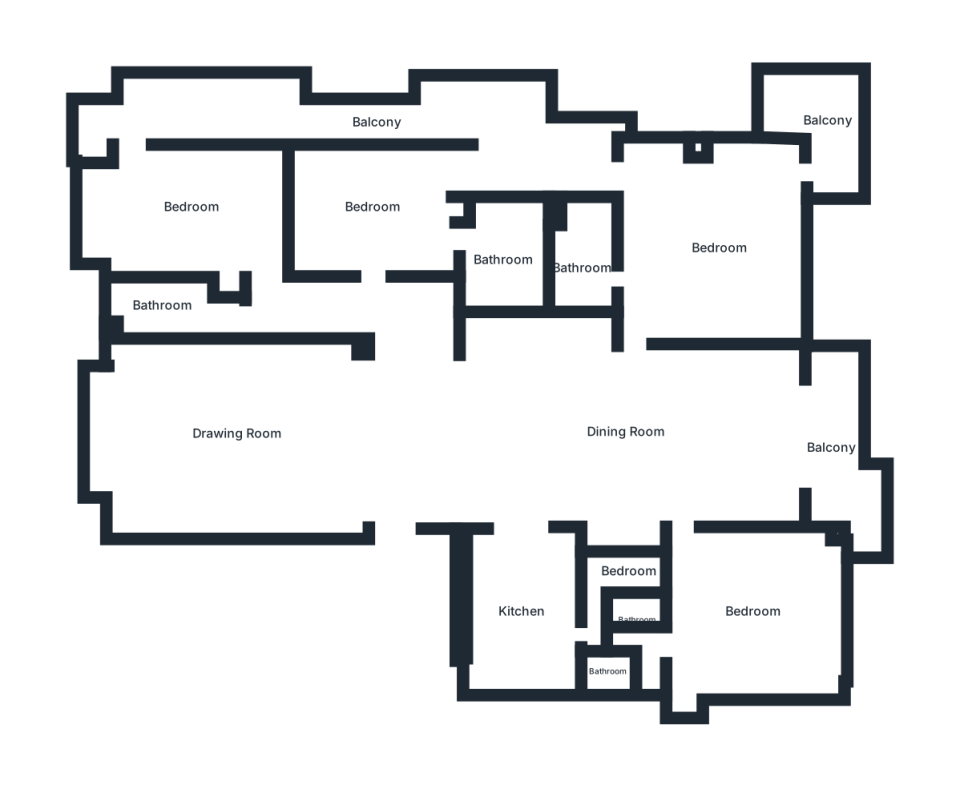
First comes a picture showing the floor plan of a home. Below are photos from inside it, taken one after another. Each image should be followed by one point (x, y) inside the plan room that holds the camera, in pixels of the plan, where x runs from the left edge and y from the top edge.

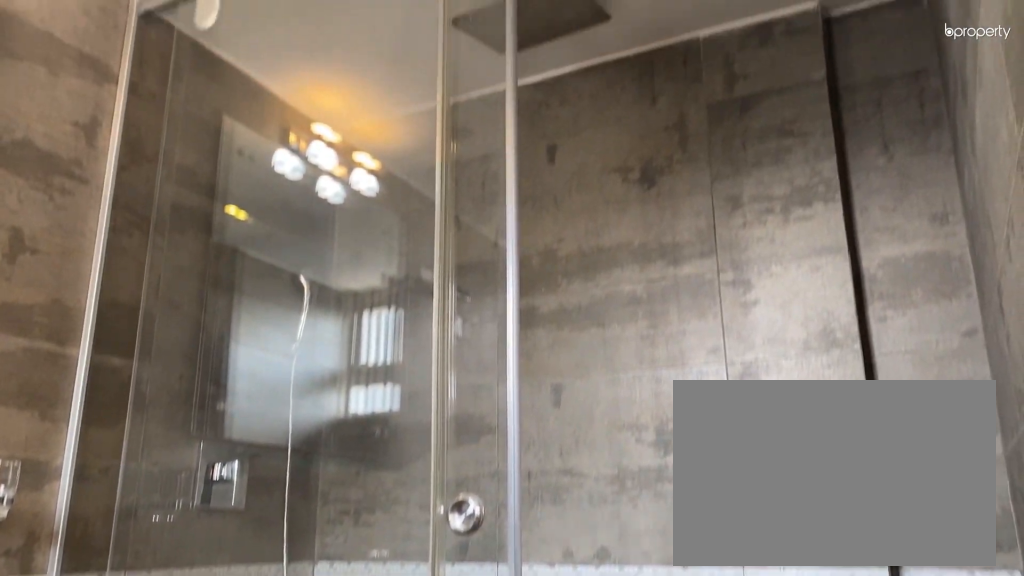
(501, 261)
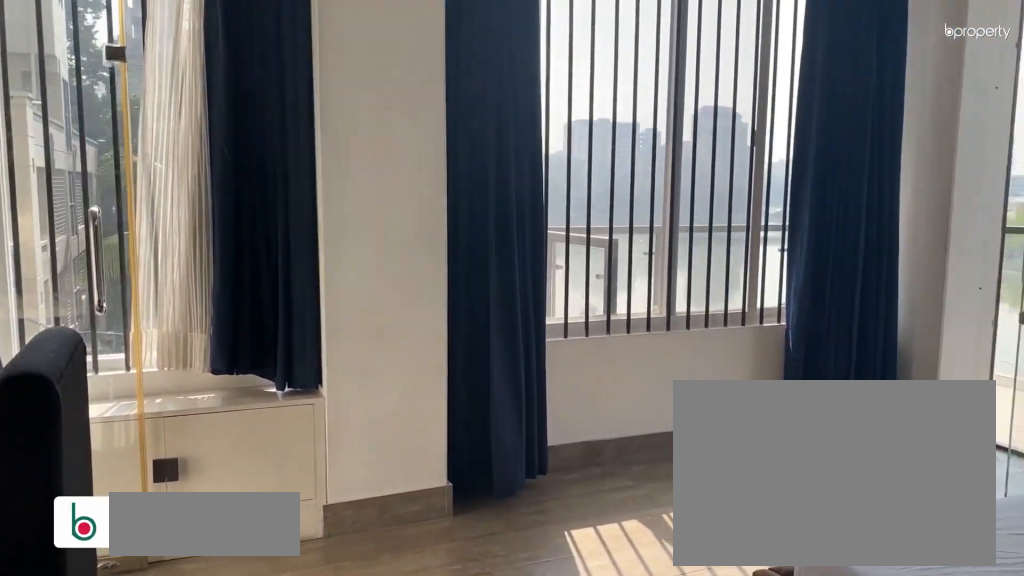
(707, 251)
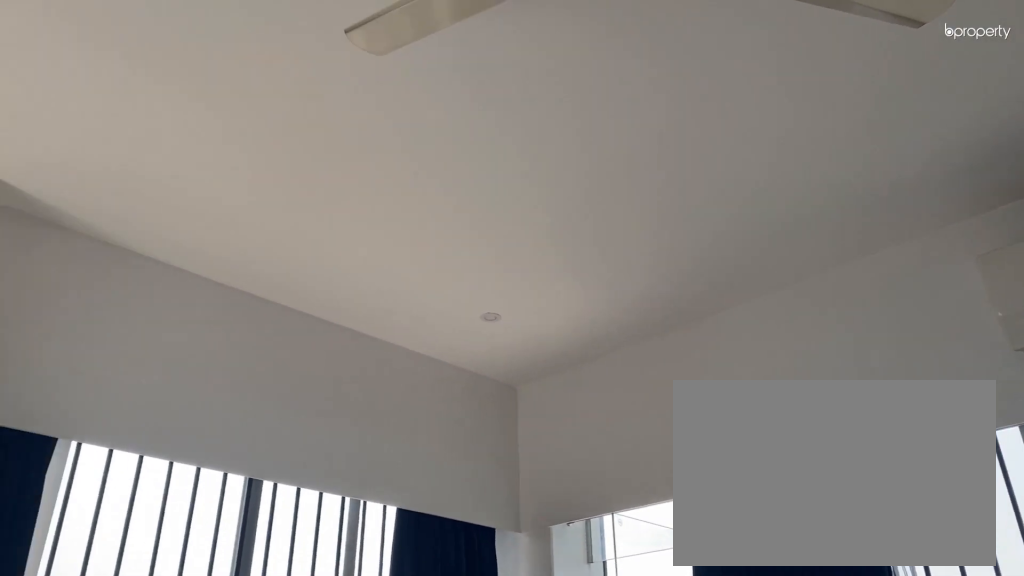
(707, 251)
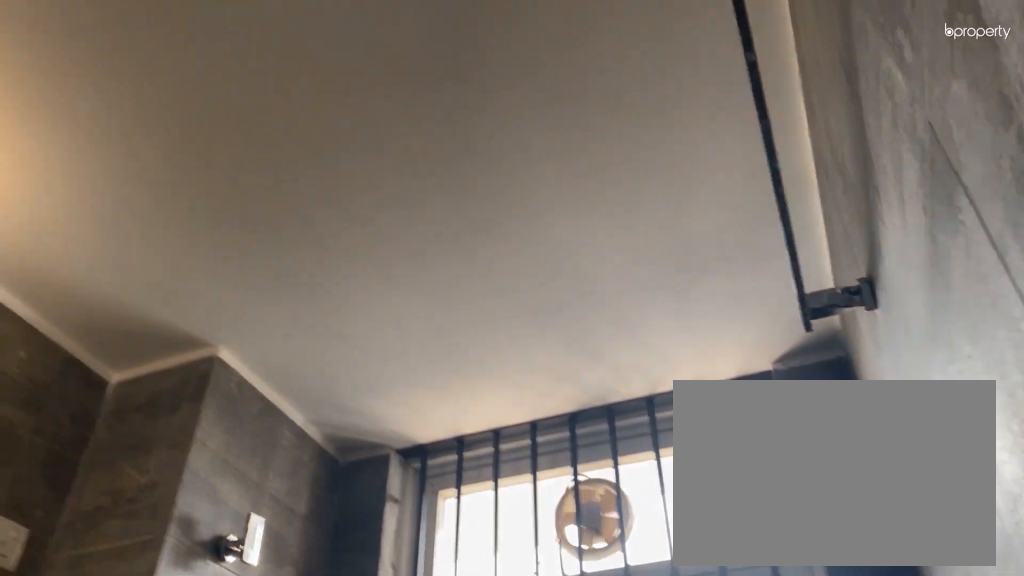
(576, 266)
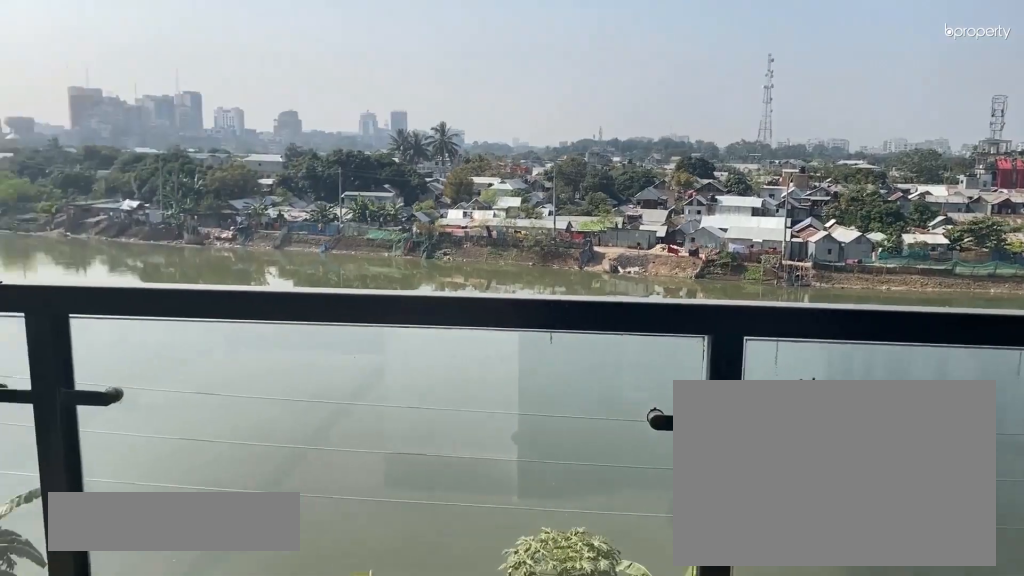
(827, 120)
